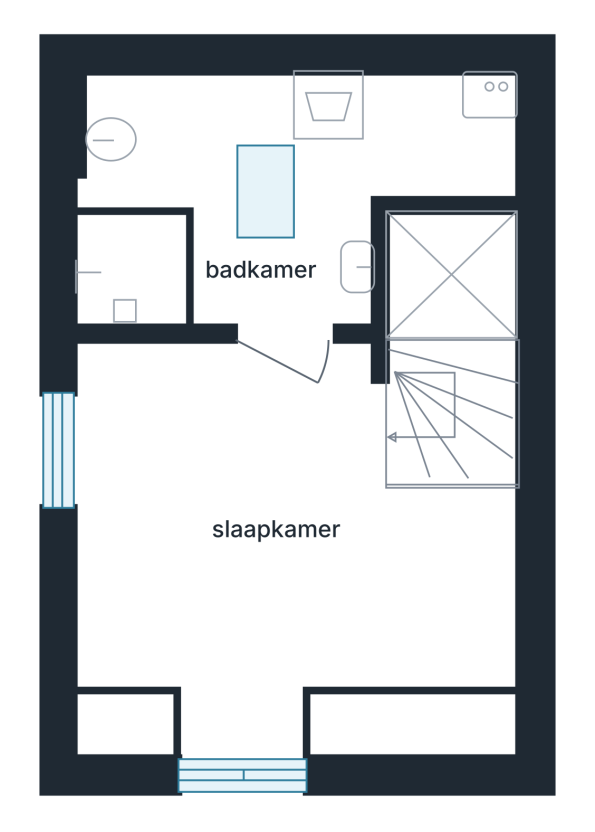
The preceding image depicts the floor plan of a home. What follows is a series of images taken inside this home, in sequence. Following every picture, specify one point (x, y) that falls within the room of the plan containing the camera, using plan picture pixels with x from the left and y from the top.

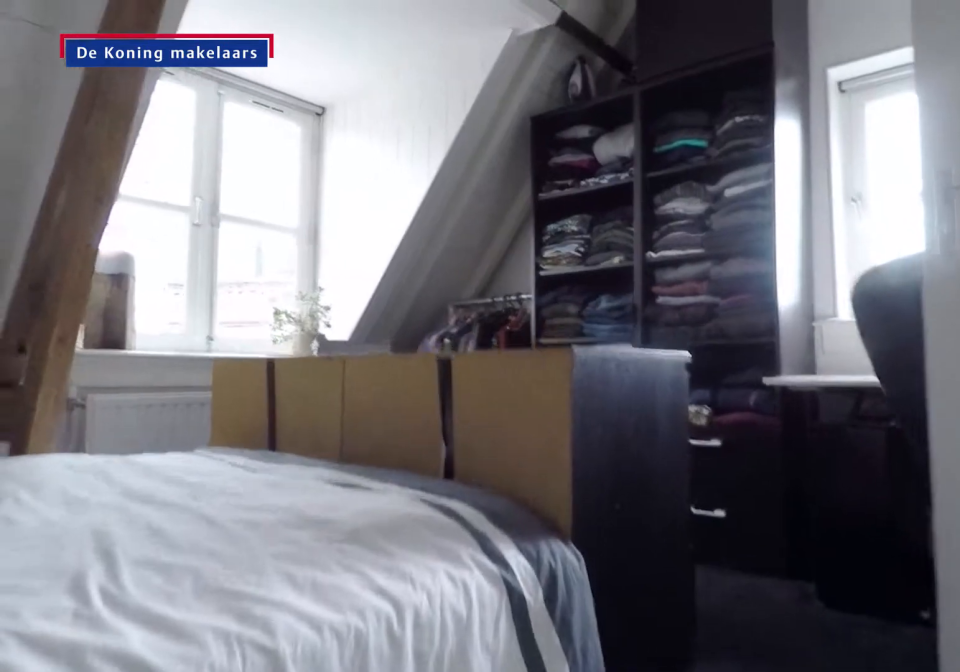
(251, 732)
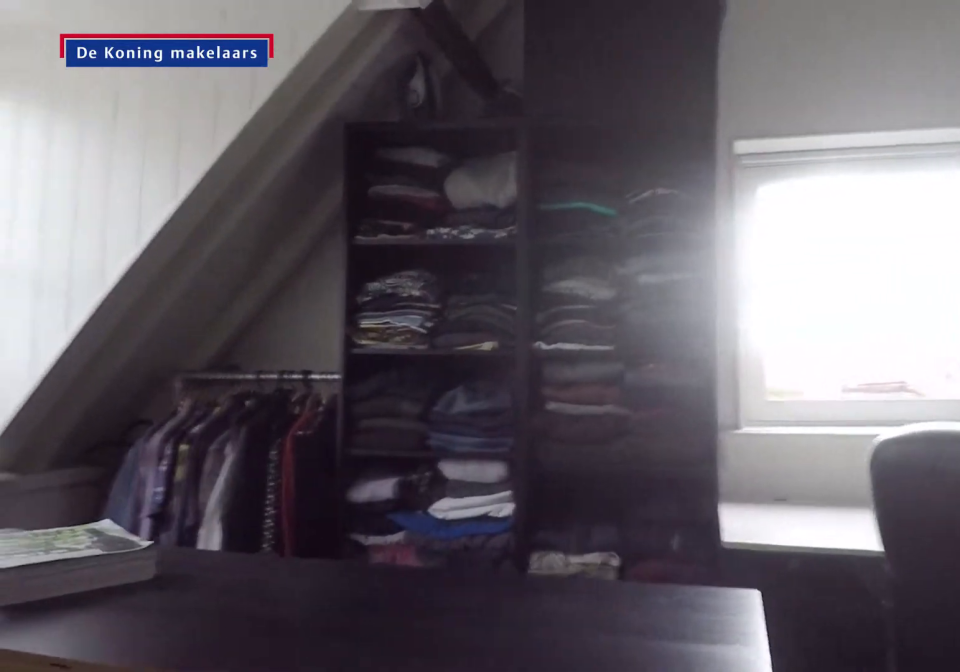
(251, 732)
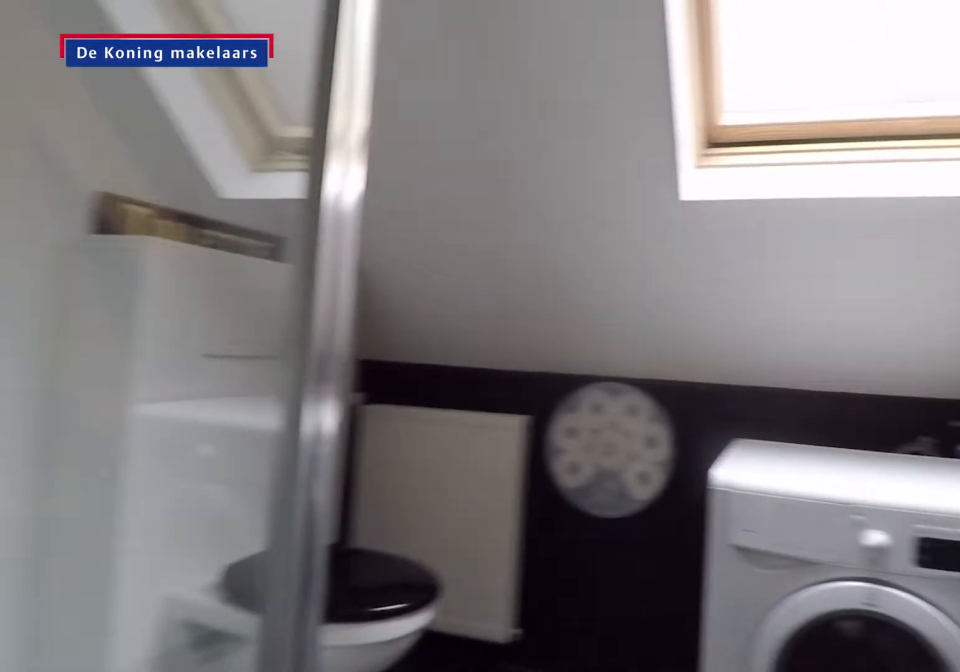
(267, 211)
